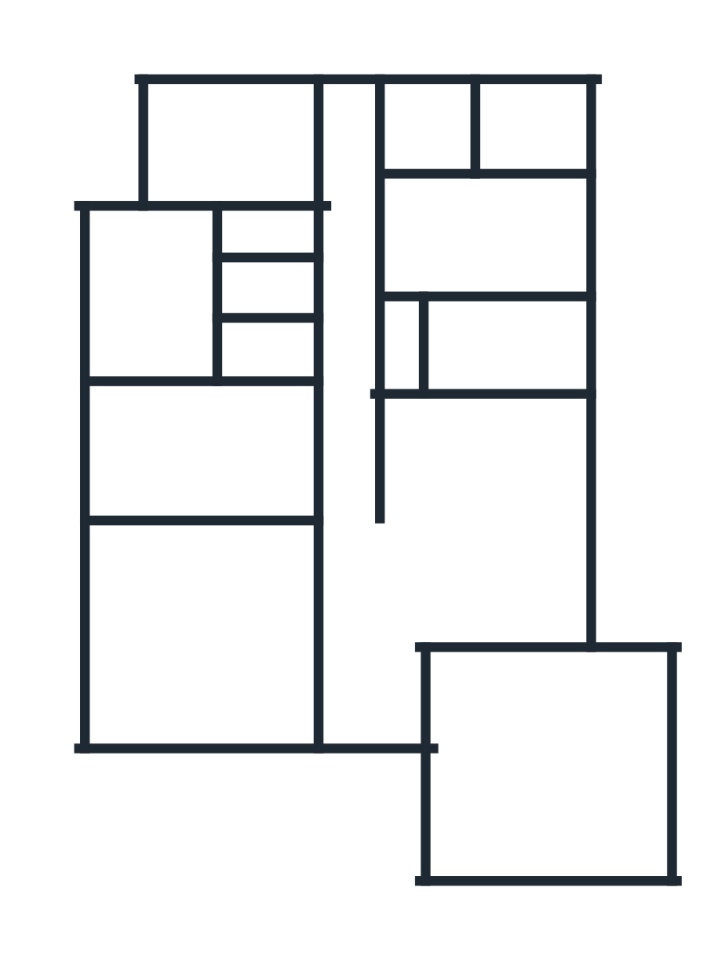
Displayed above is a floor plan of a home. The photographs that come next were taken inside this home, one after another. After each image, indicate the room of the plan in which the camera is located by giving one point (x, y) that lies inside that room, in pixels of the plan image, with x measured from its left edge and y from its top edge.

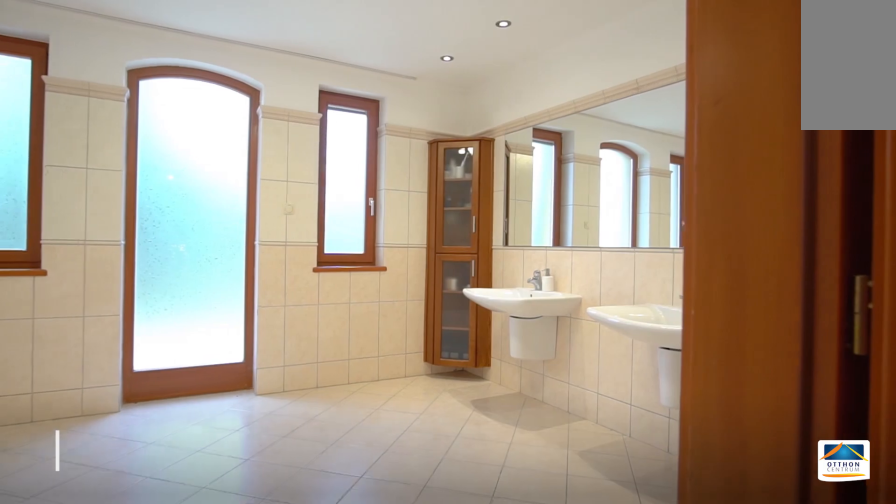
(156, 293)
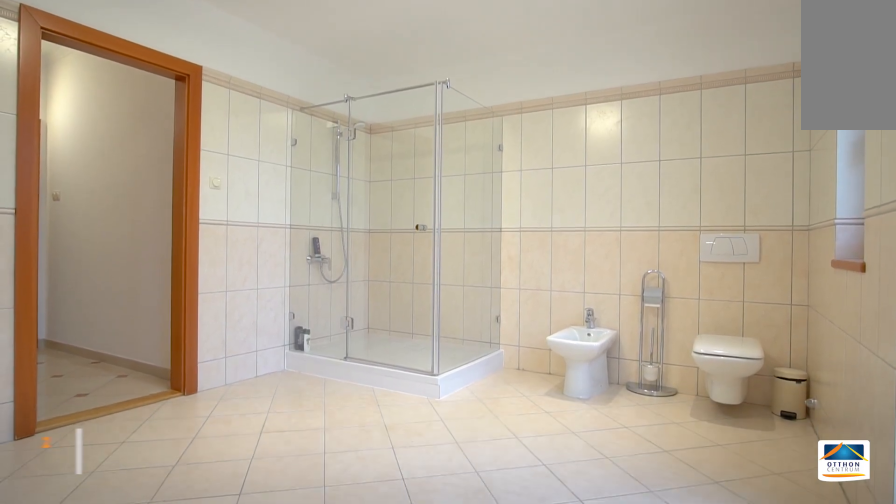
(155, 292)
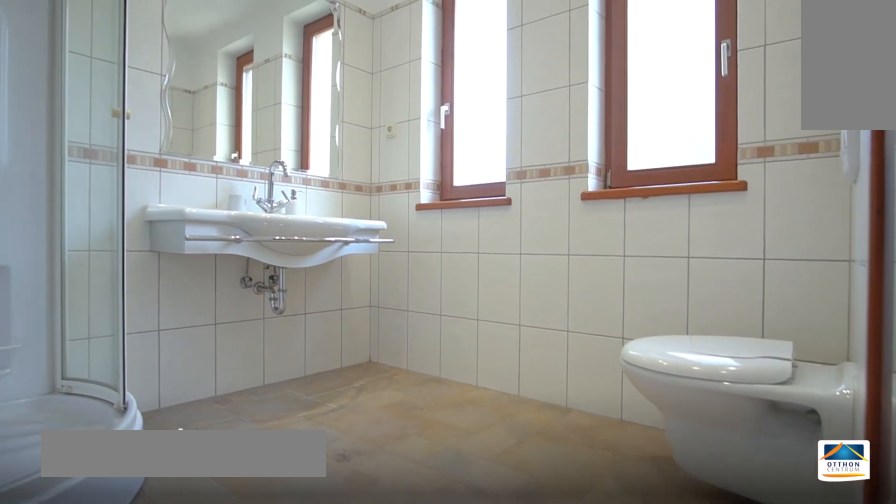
(537, 128)
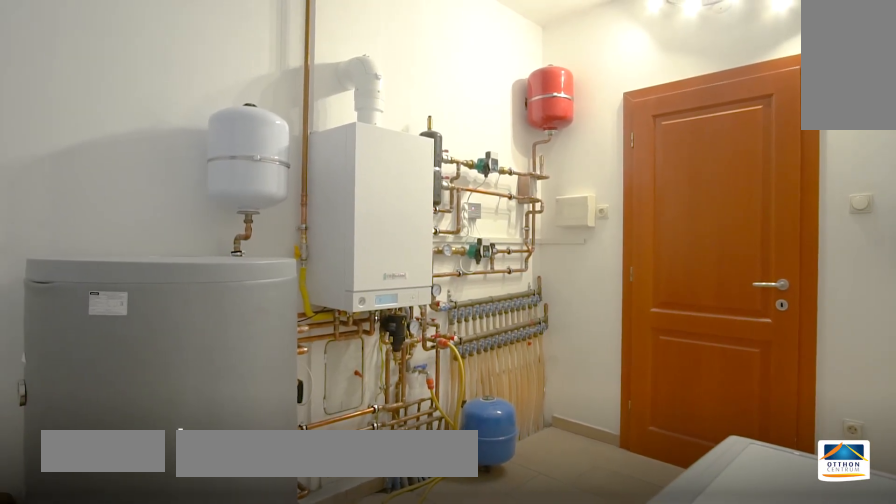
(503, 350)
